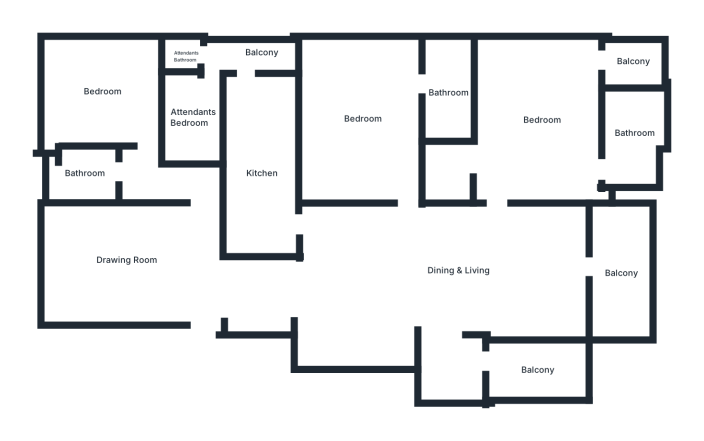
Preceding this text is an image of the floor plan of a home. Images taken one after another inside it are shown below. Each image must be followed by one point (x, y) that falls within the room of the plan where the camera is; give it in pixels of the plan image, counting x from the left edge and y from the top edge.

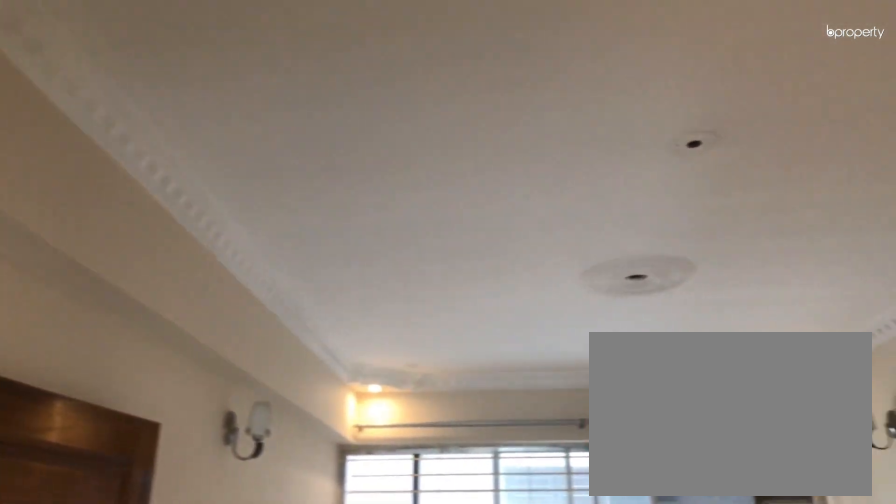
(128, 260)
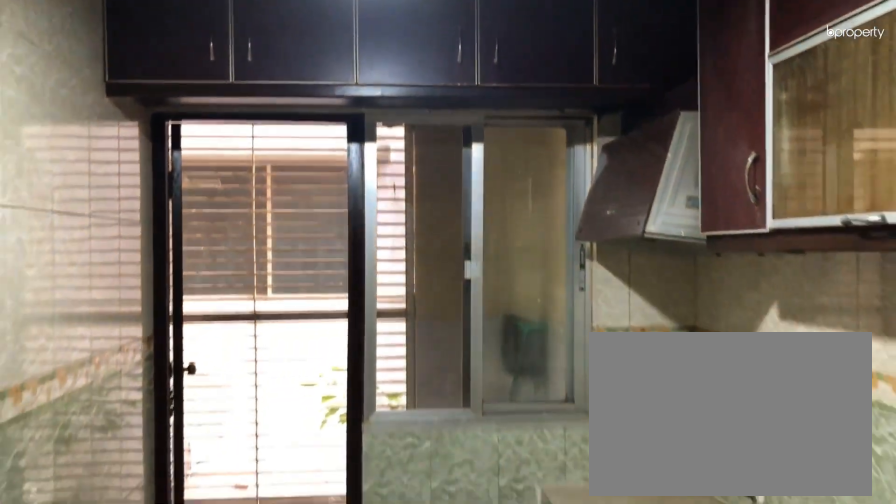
(262, 172)
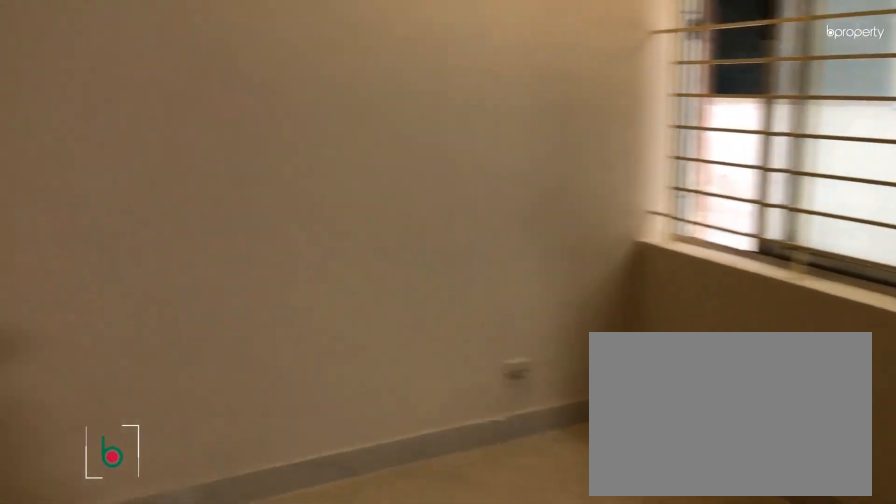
(363, 120)
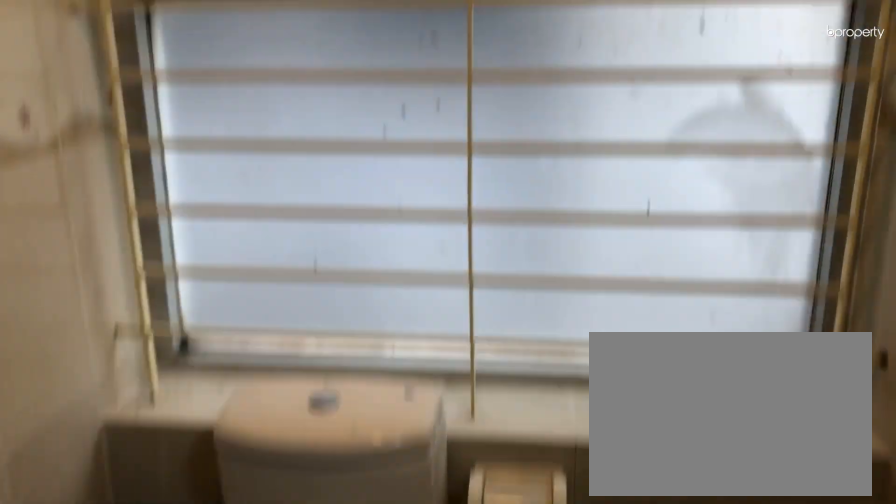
(447, 92)
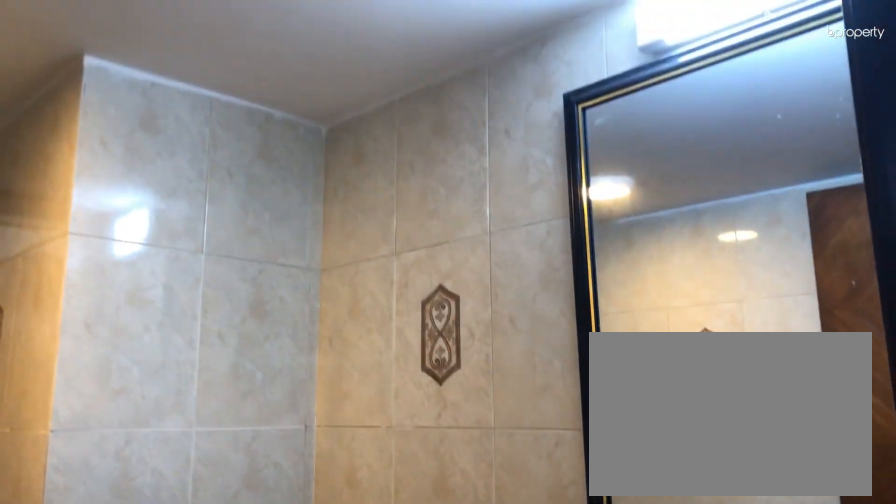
(87, 171)
